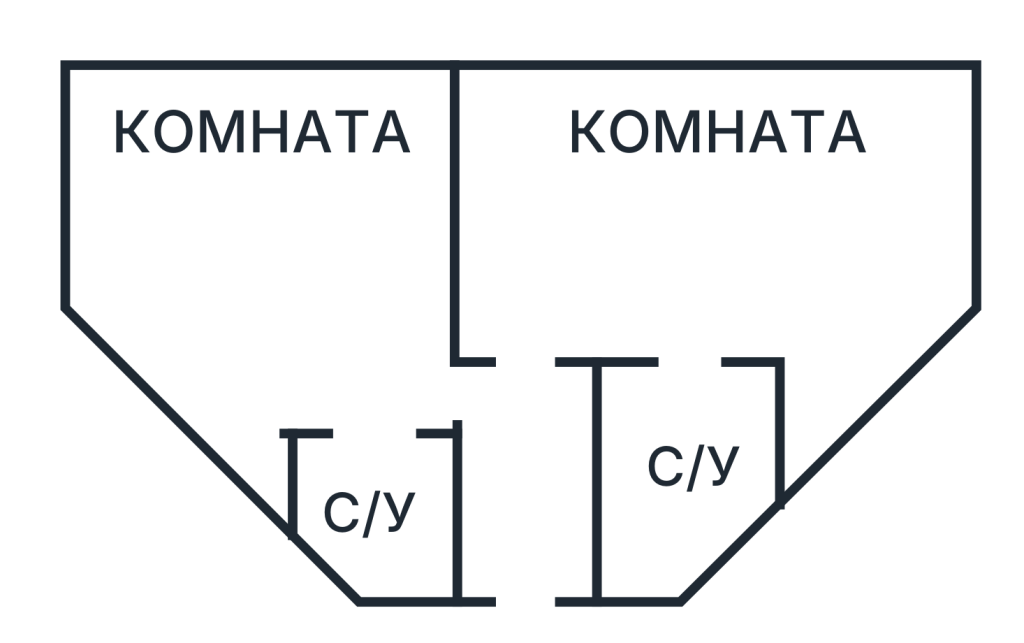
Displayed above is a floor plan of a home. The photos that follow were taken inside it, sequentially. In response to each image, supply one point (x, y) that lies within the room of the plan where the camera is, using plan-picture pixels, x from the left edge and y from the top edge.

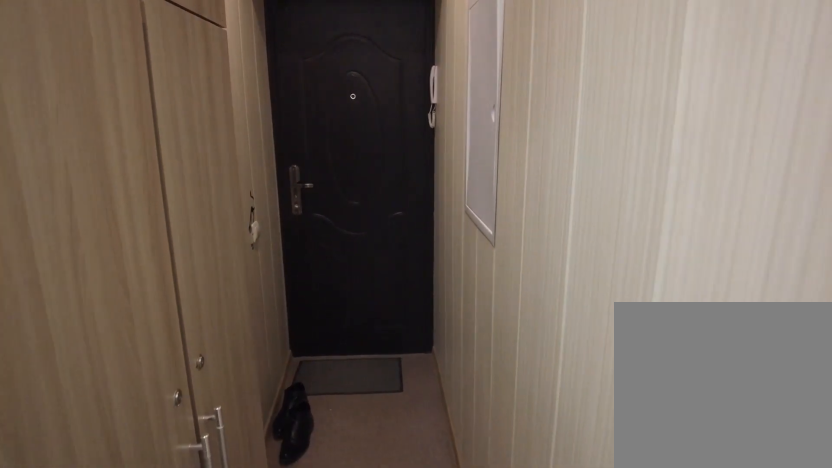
(537, 507)
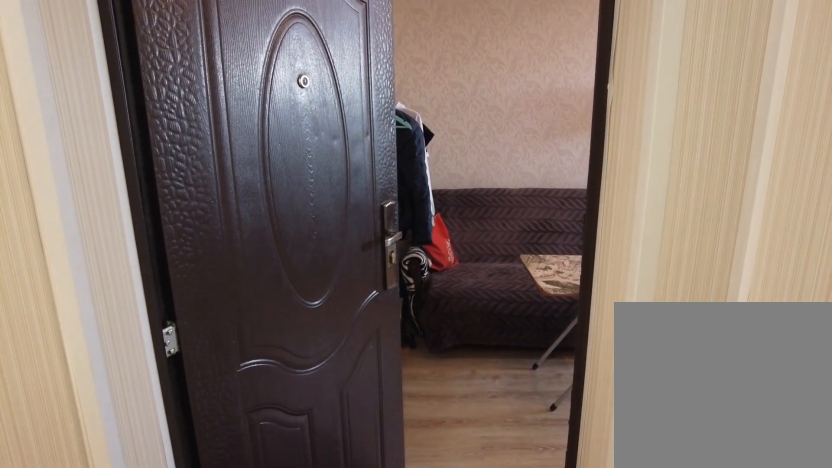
(537, 507)
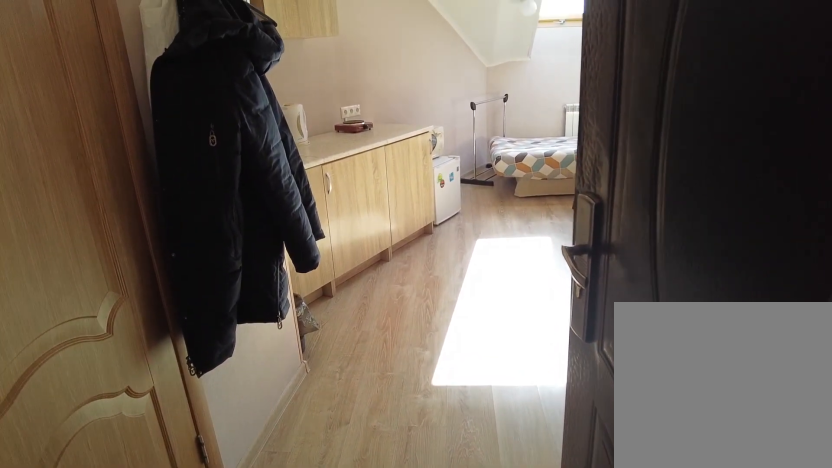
(492, 411)
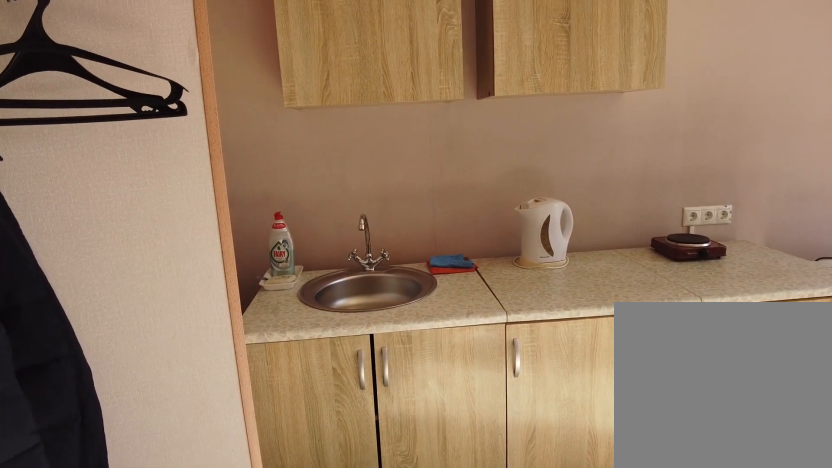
(335, 344)
